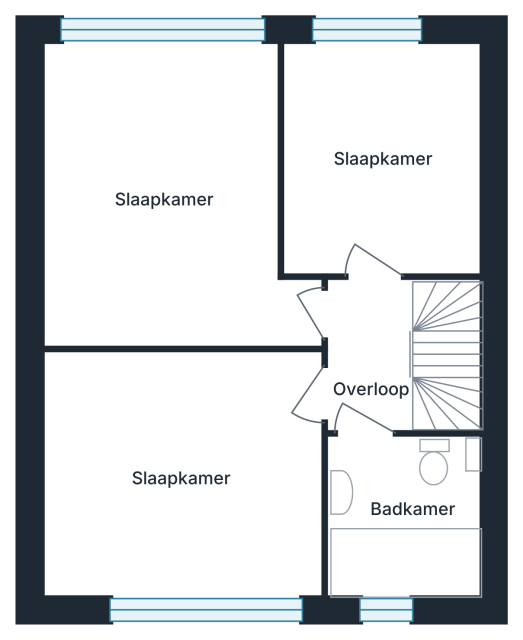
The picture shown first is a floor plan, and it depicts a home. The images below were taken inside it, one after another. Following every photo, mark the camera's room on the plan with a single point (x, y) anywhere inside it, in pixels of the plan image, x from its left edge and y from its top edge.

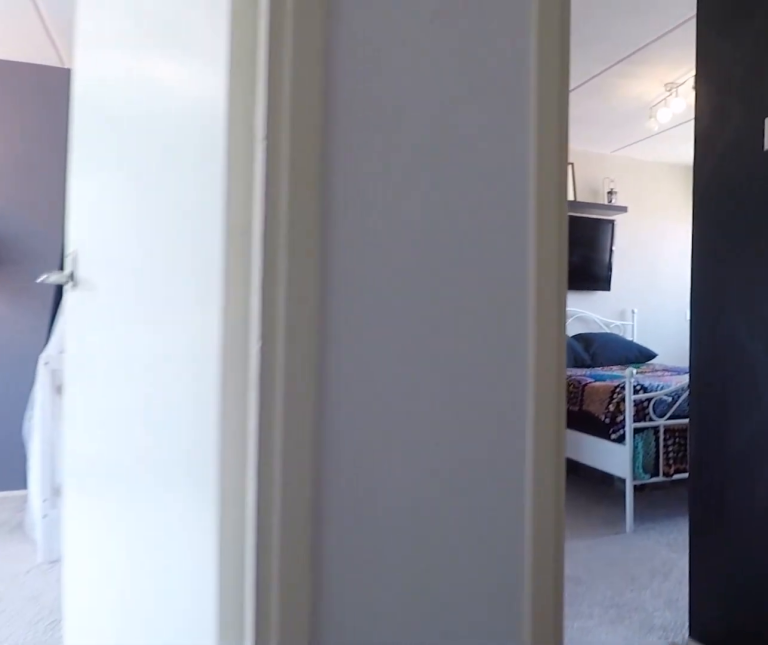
(370, 354)
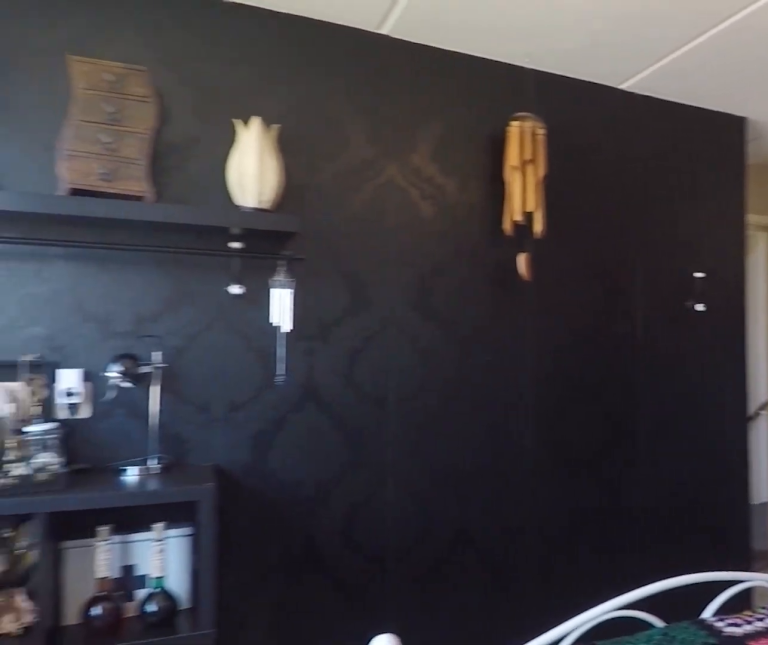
(109, 118)
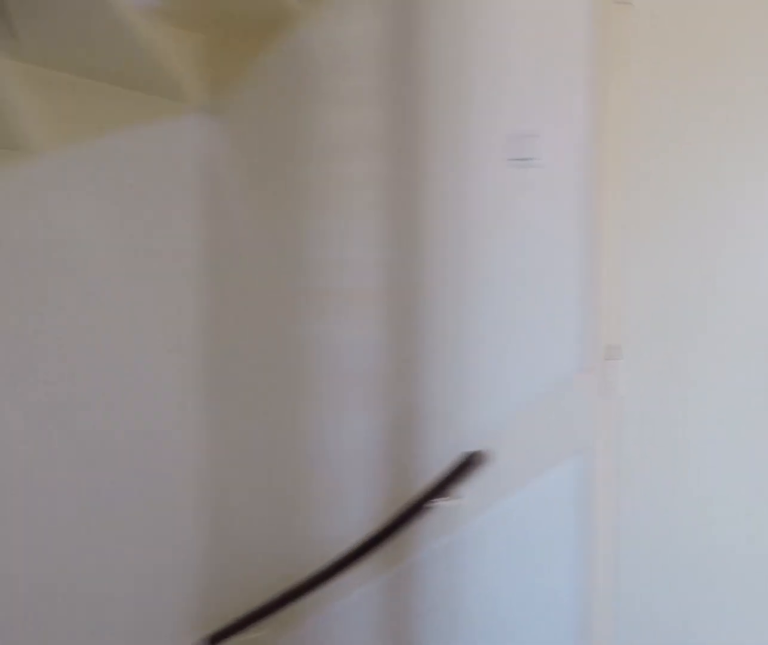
(369, 353)
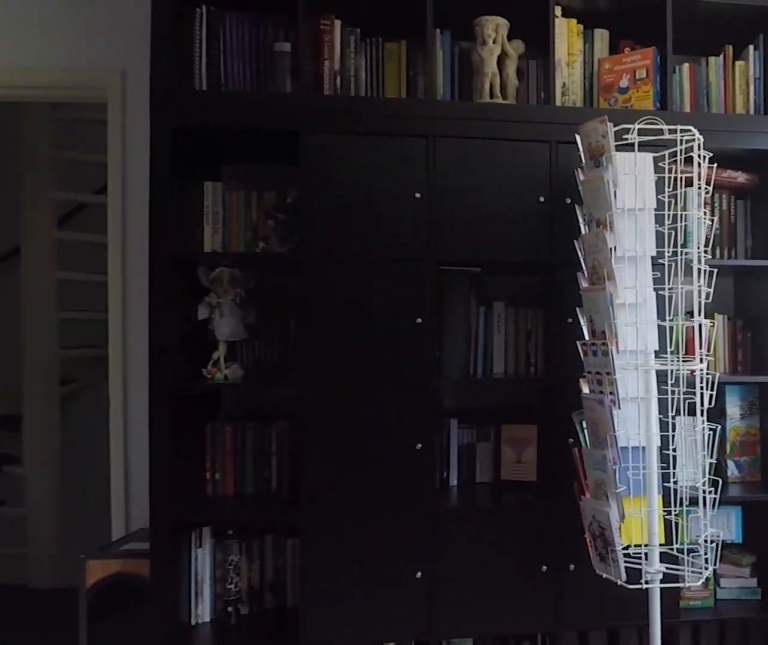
(179, 493)
